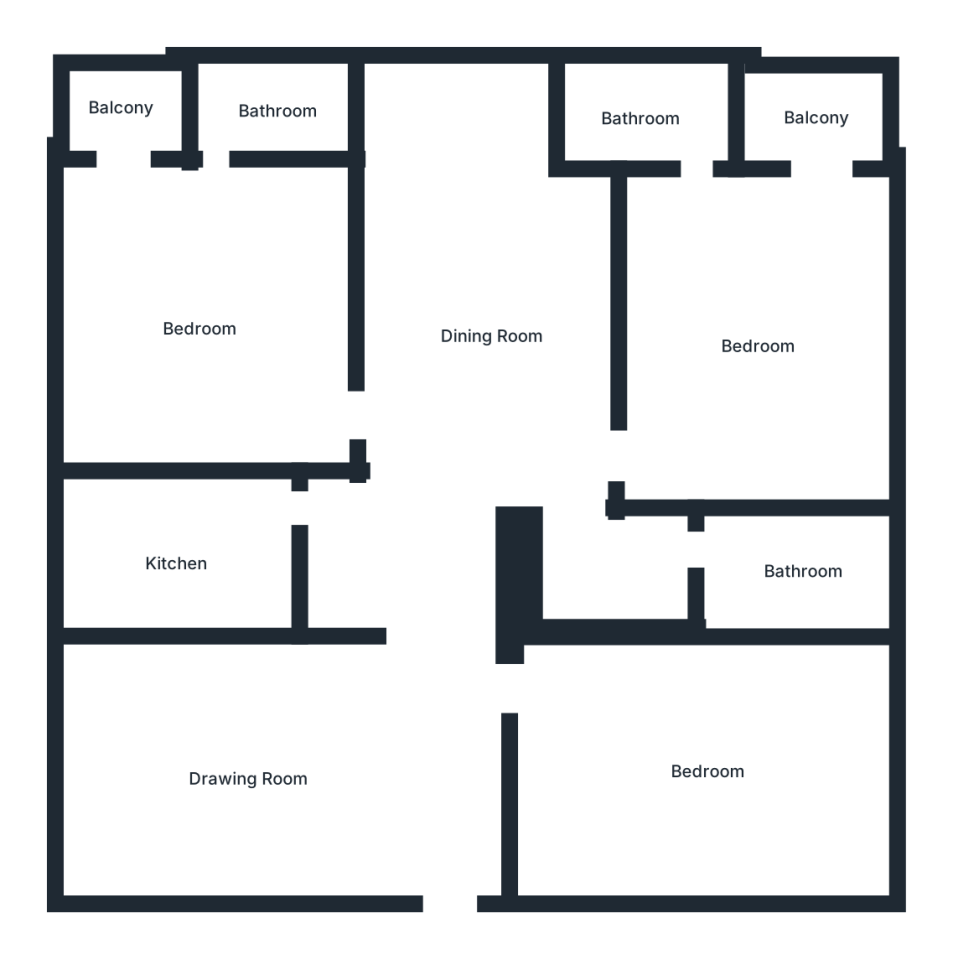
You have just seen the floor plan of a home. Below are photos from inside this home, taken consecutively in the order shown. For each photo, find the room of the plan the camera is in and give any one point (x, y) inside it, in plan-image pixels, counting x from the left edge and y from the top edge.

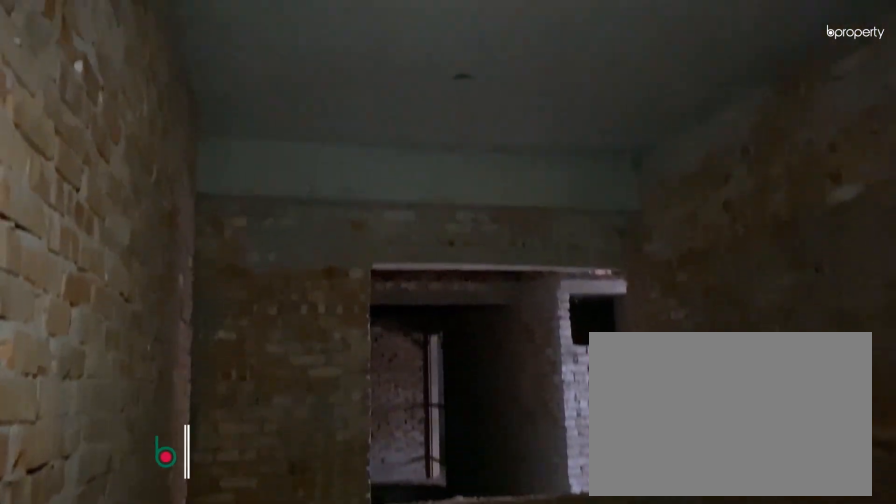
(250, 784)
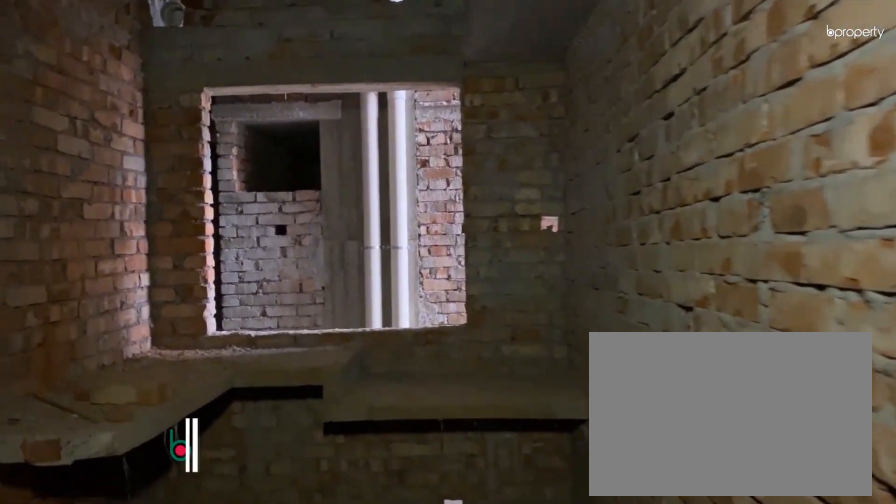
(177, 565)
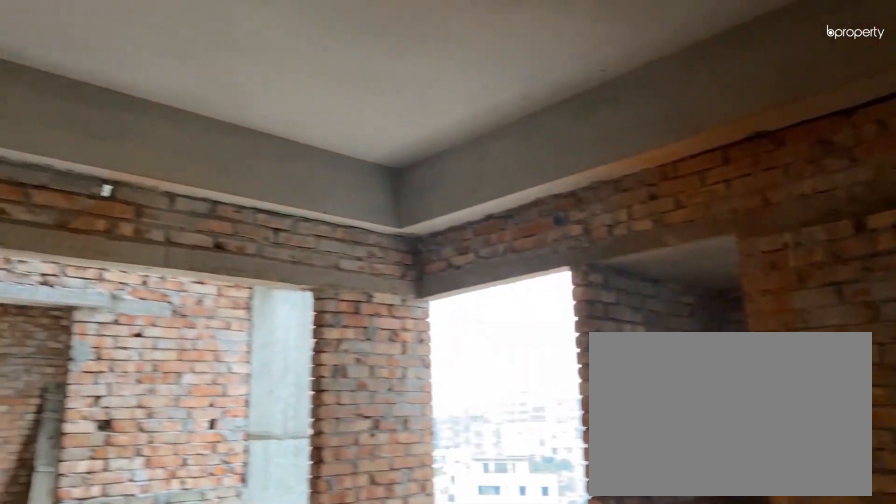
(200, 332)
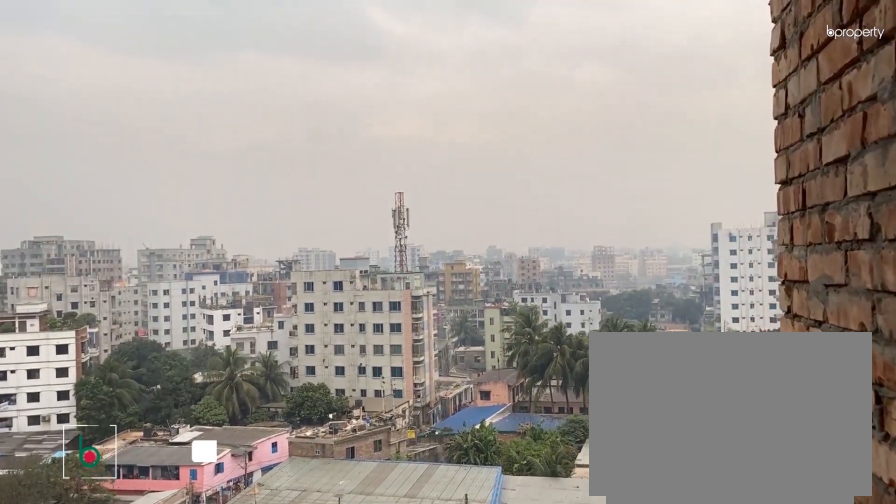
(117, 105)
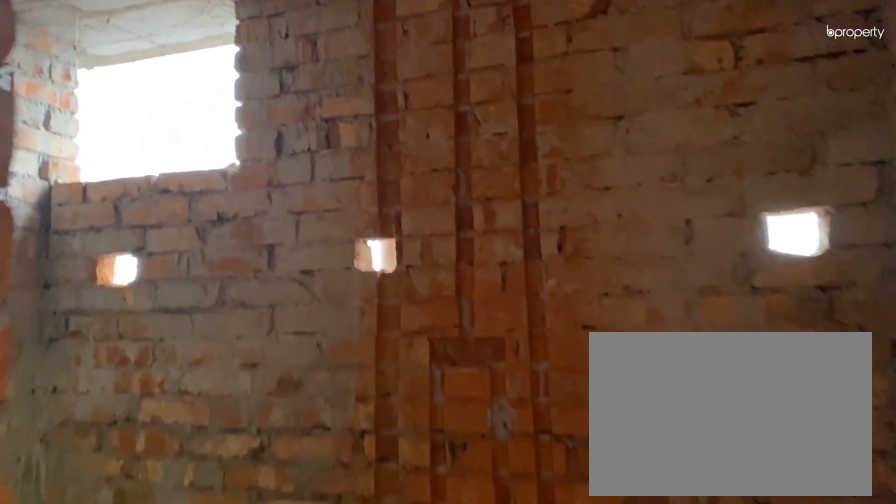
(643, 118)
